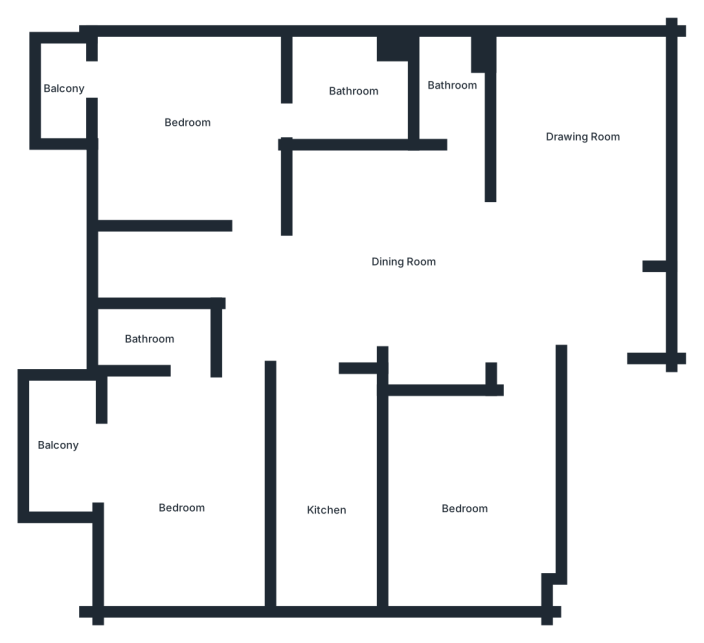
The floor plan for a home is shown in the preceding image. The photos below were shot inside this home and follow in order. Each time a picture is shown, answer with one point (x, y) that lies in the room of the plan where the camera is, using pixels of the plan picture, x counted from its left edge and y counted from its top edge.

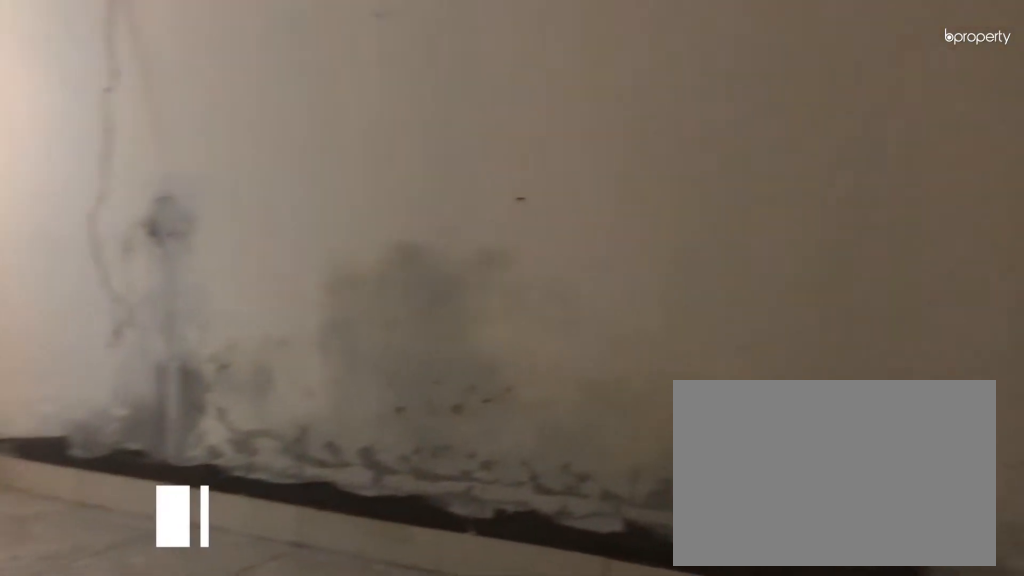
(471, 505)
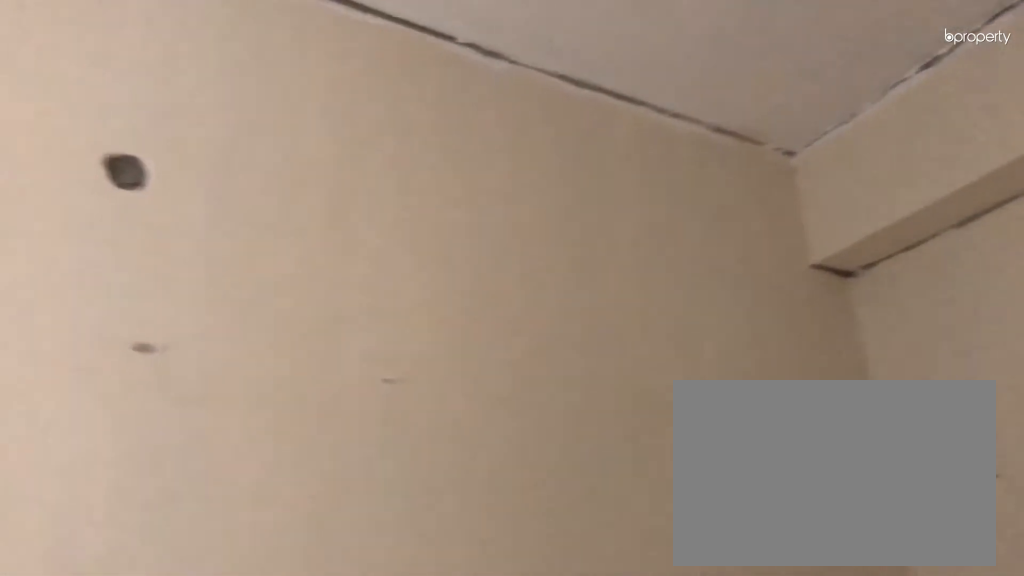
(471, 505)
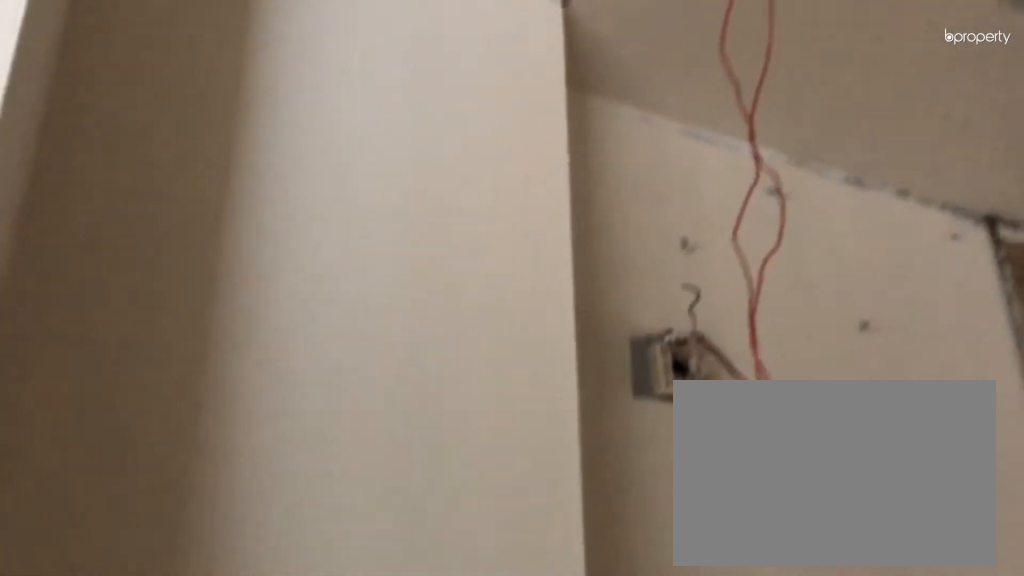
(334, 507)
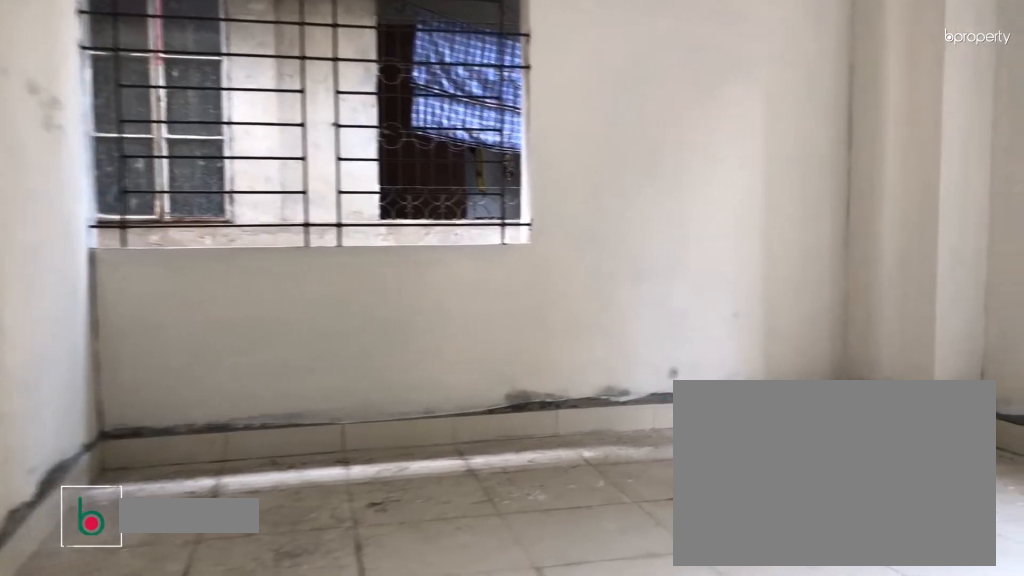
(181, 484)
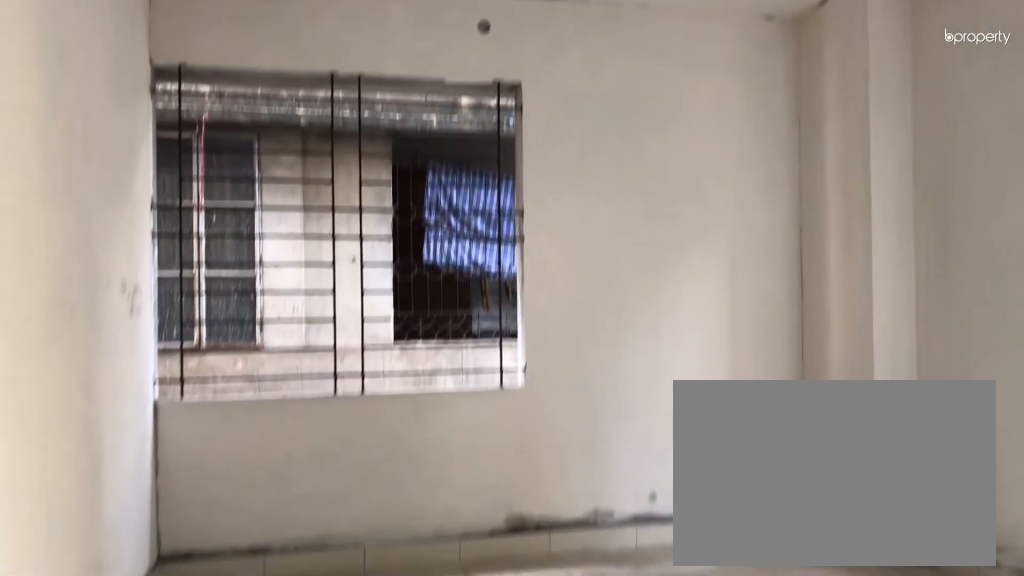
(181, 484)
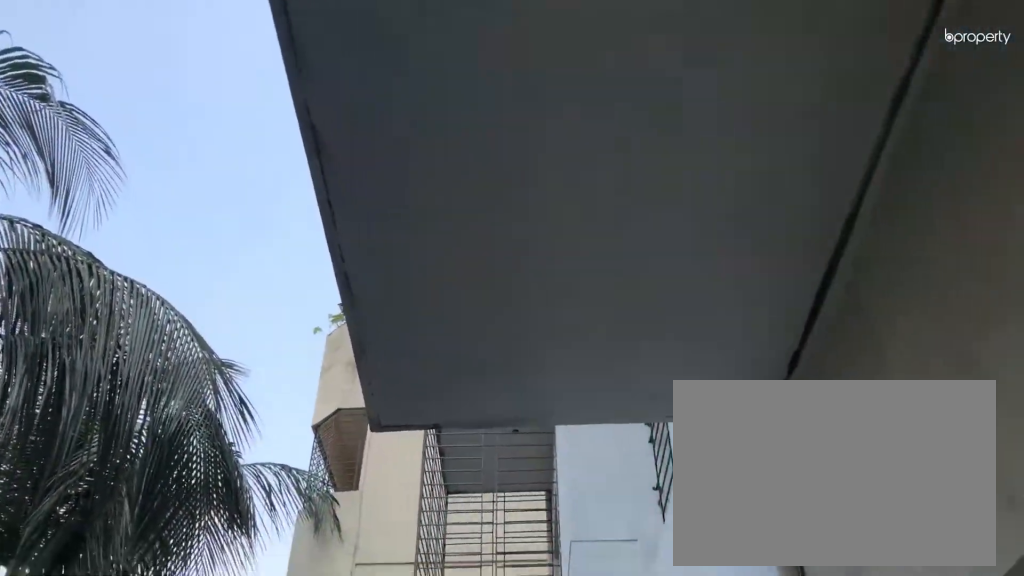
(58, 442)
